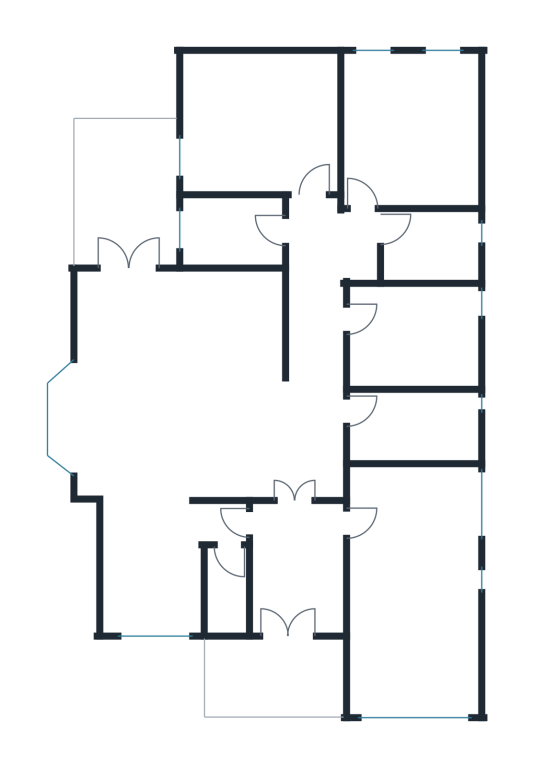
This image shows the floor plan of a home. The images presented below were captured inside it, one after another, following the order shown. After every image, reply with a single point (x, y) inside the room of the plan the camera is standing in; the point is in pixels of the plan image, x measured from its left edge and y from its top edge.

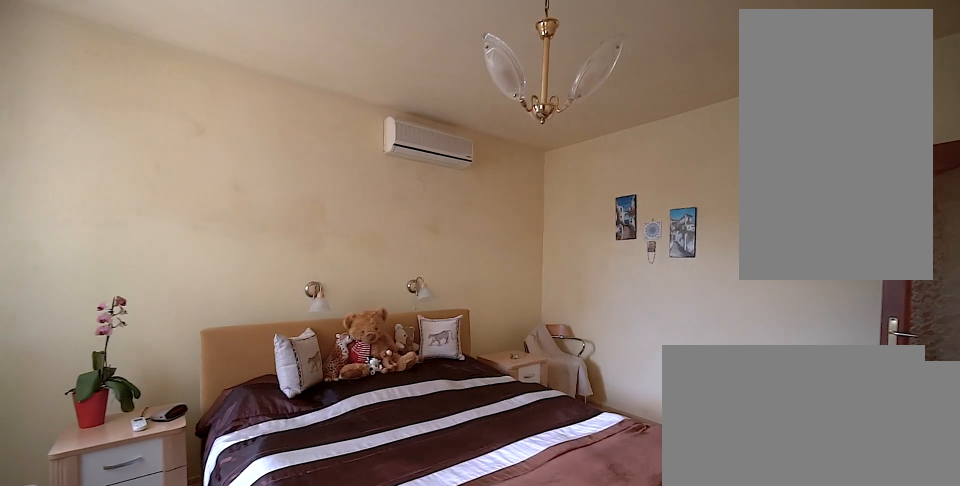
(264, 132)
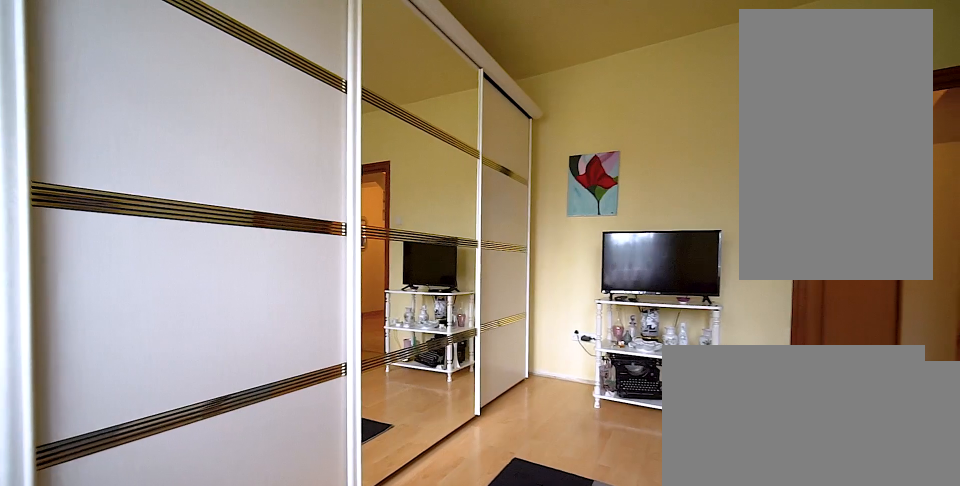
(412, 131)
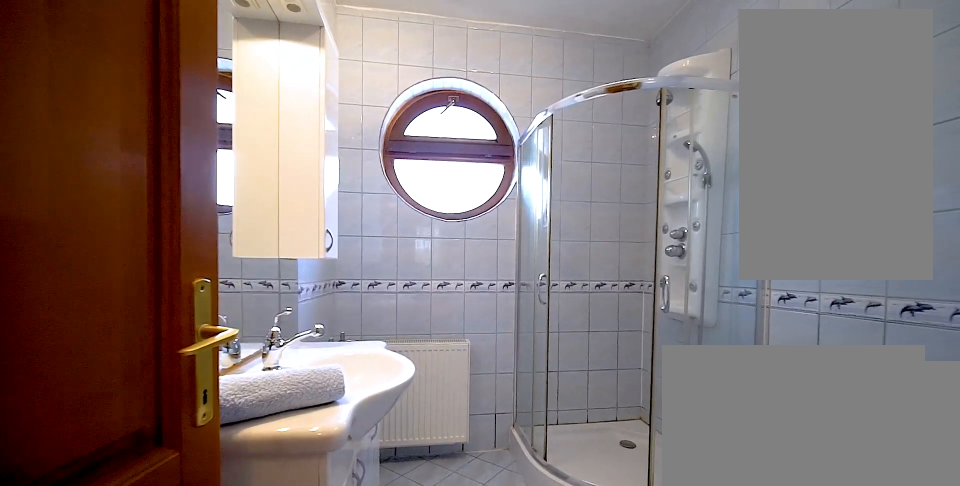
(433, 247)
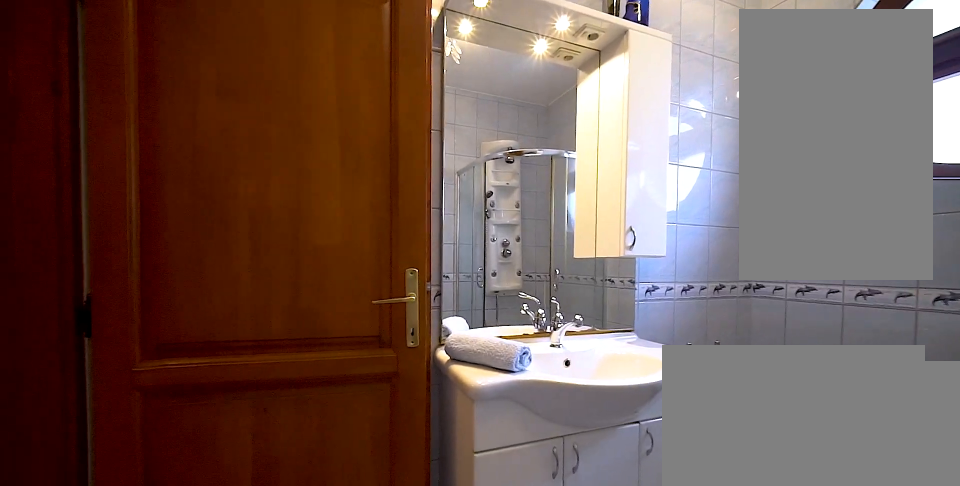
(434, 246)
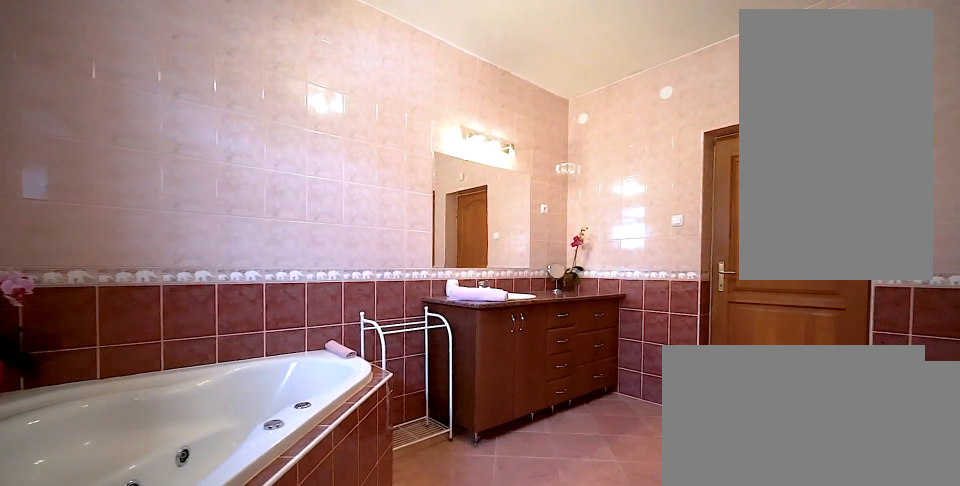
(408, 341)
